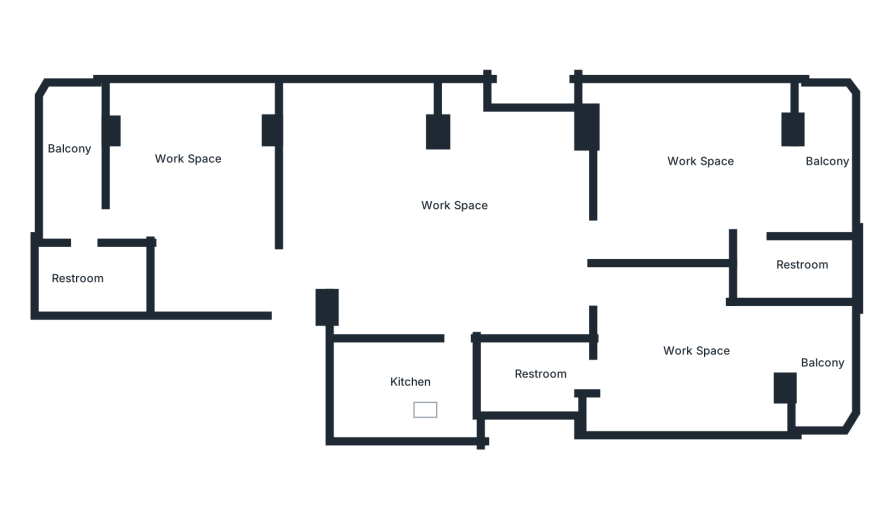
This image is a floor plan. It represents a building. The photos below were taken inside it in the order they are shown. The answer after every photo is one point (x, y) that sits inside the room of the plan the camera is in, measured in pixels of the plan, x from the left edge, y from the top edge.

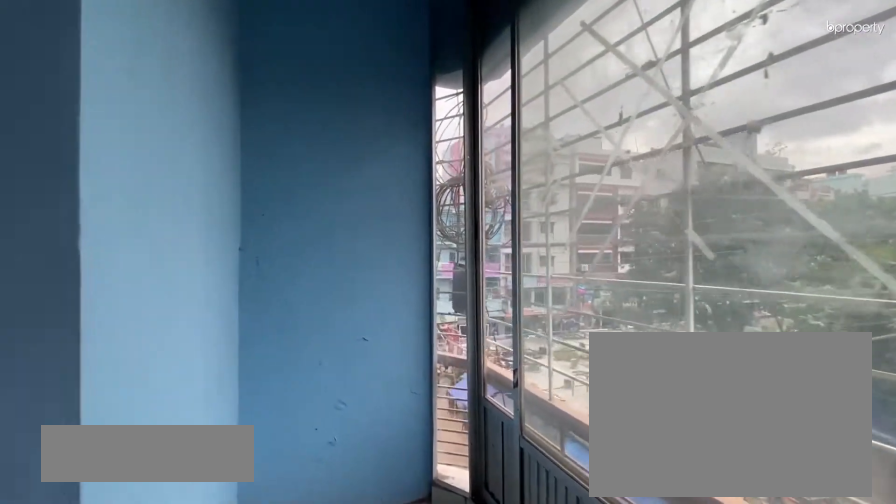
(830, 165)
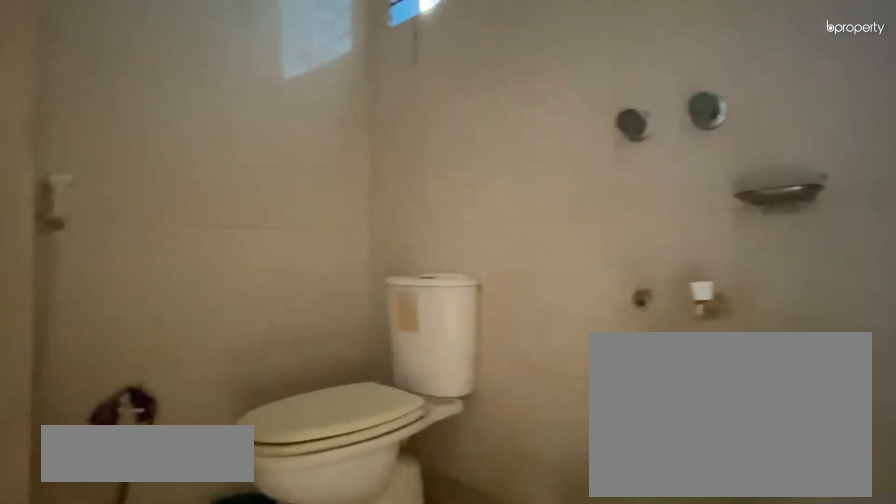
(798, 272)
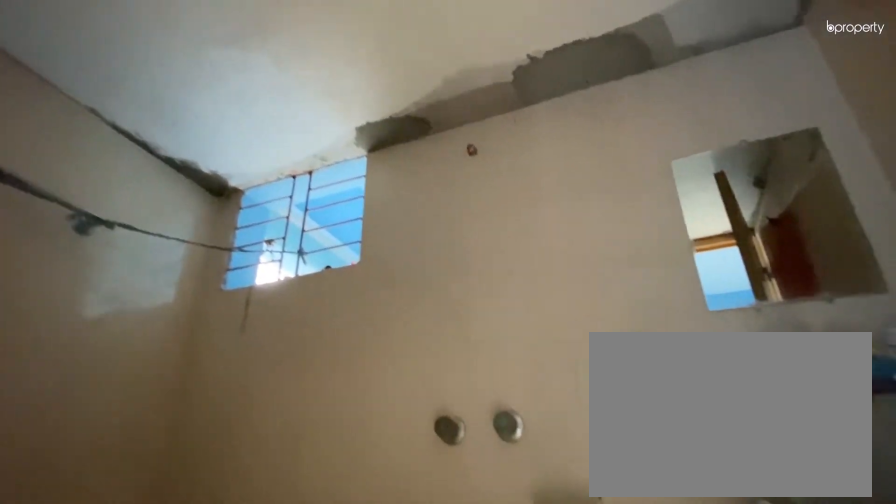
(798, 272)
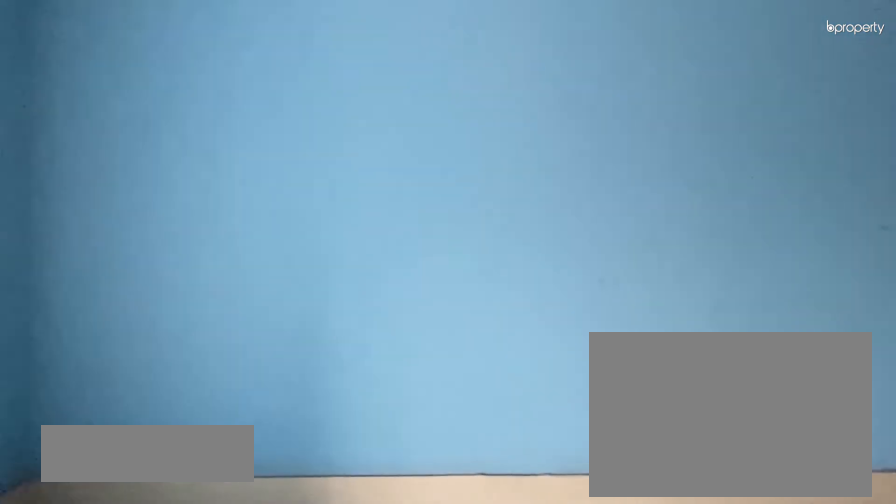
(708, 351)
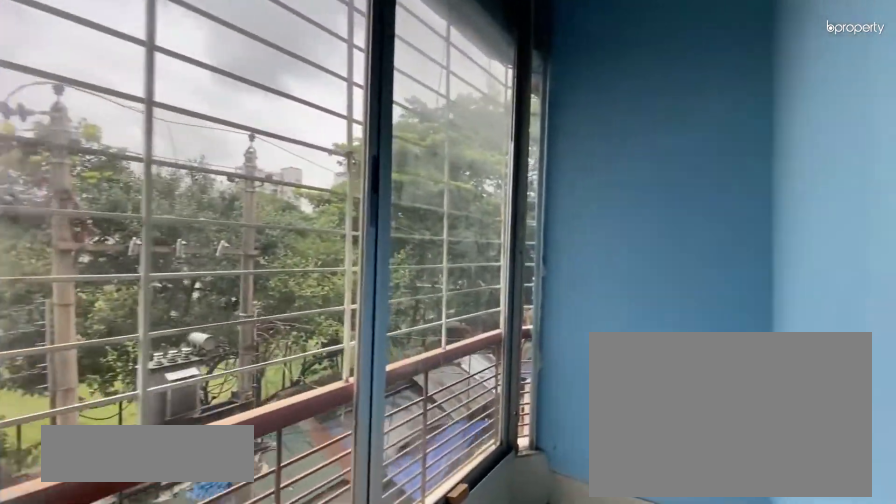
(822, 363)
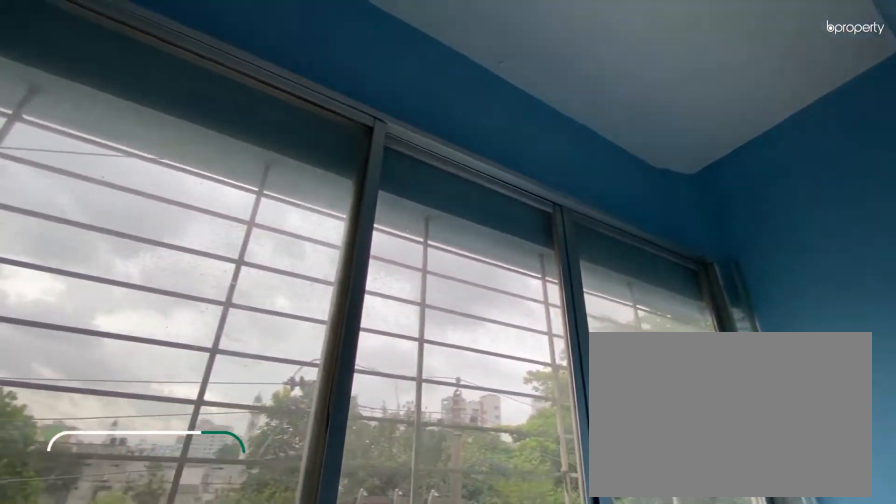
(822, 363)
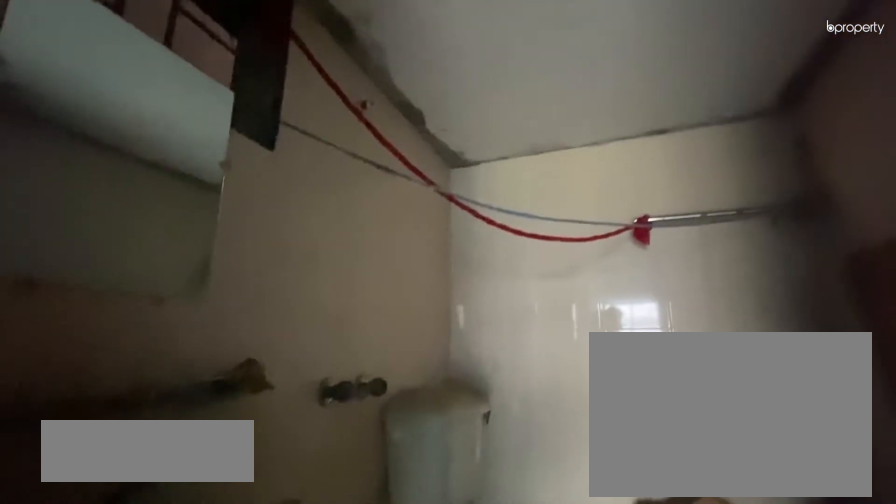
(532, 373)
